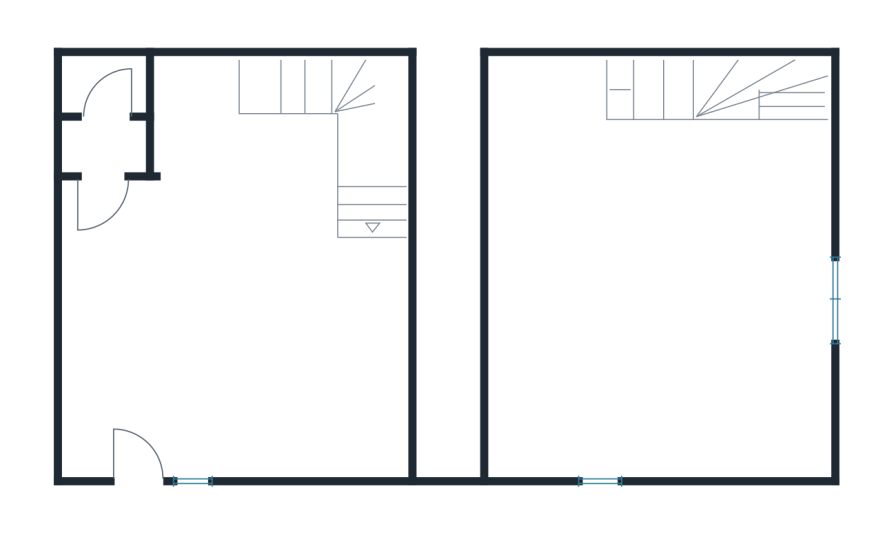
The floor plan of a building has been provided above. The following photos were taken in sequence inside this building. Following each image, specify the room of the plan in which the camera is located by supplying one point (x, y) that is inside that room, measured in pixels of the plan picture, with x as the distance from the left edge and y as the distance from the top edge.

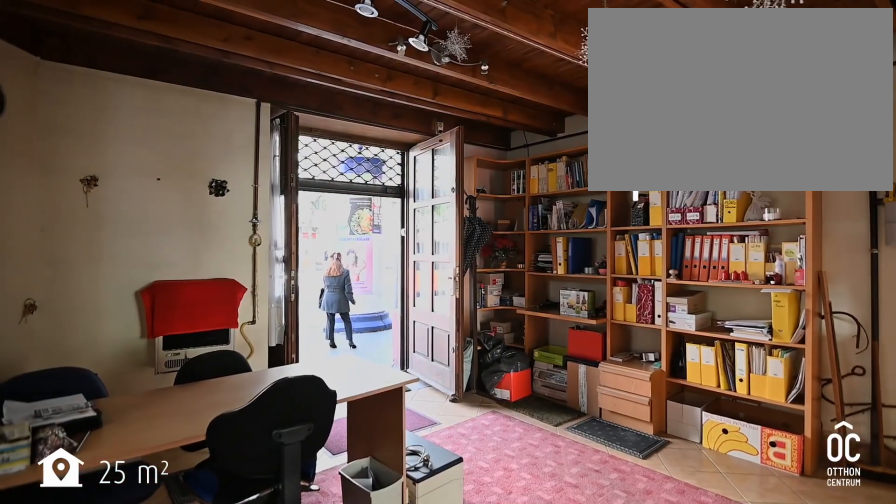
(235, 270)
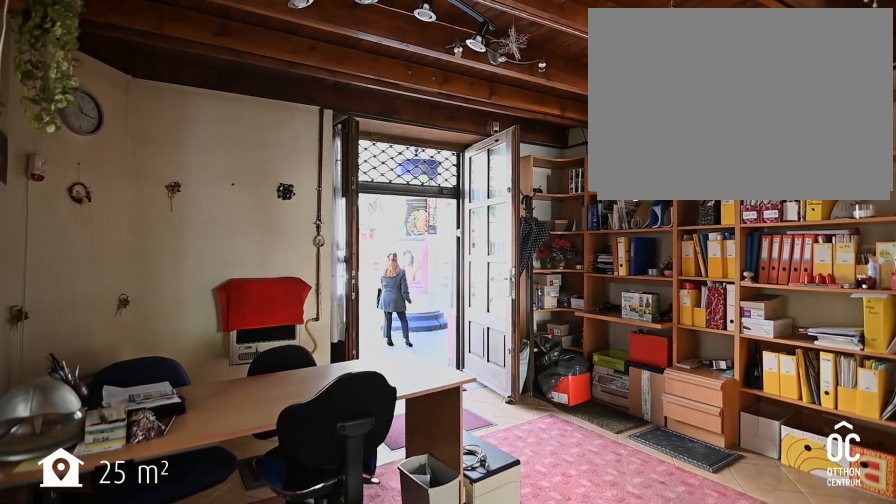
(235, 270)
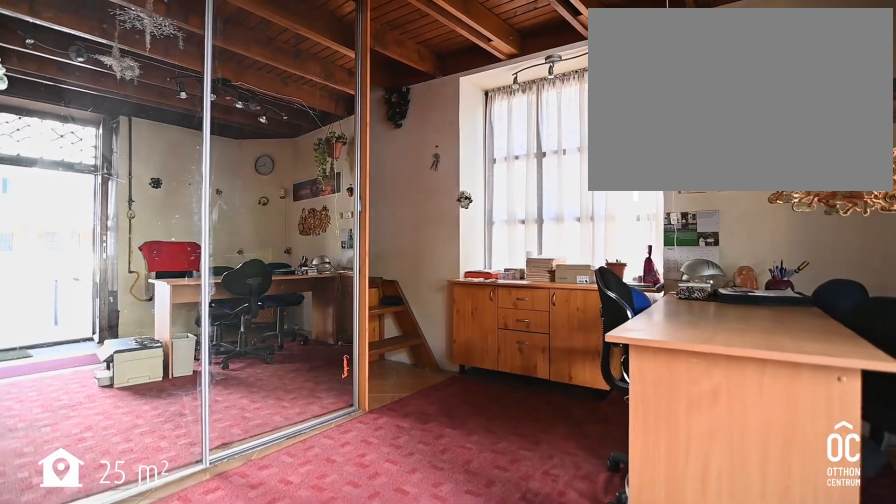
(235, 270)
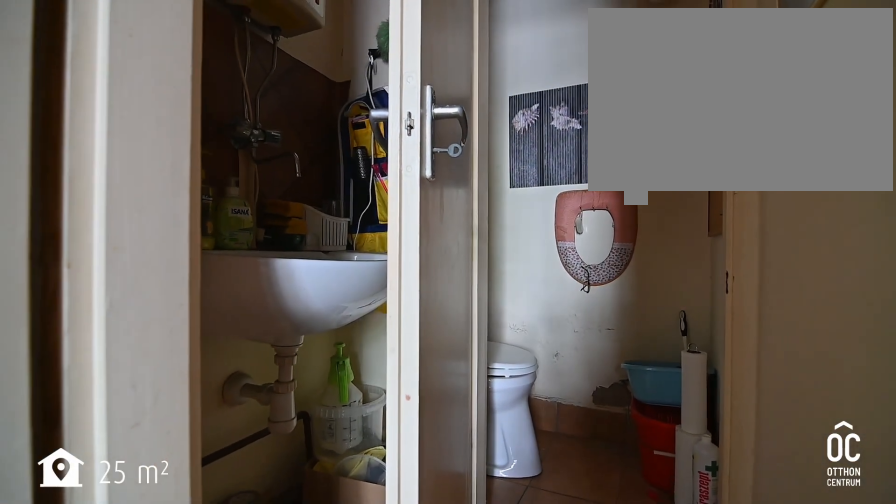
(100, 122)
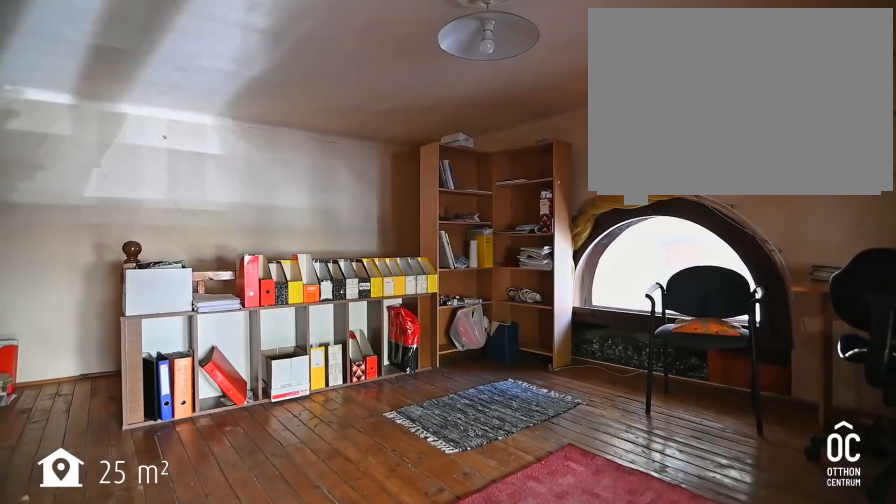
(646, 281)
